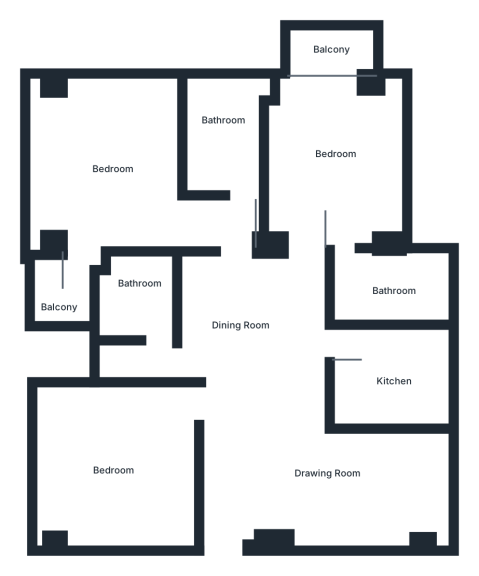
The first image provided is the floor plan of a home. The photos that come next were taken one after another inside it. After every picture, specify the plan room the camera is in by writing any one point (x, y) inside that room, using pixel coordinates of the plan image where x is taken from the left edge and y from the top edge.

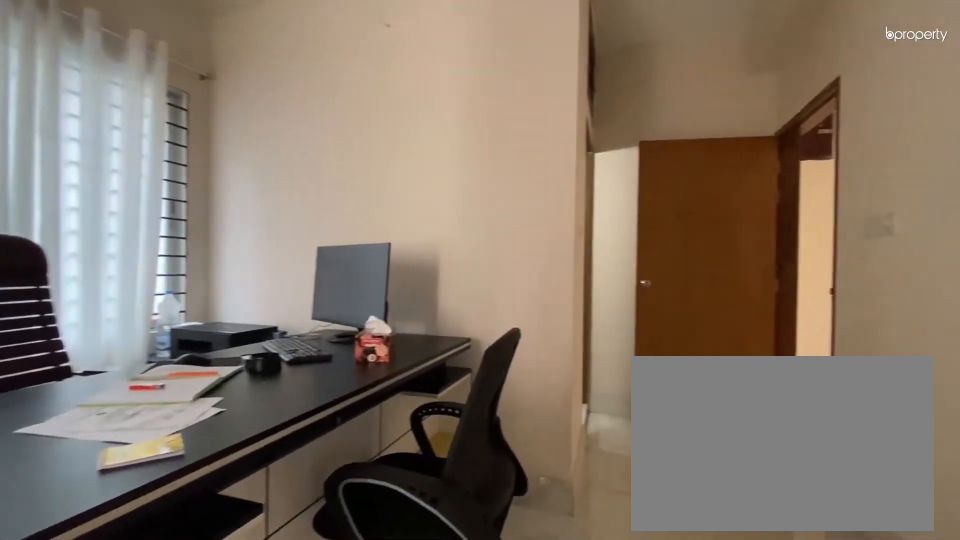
(108, 172)
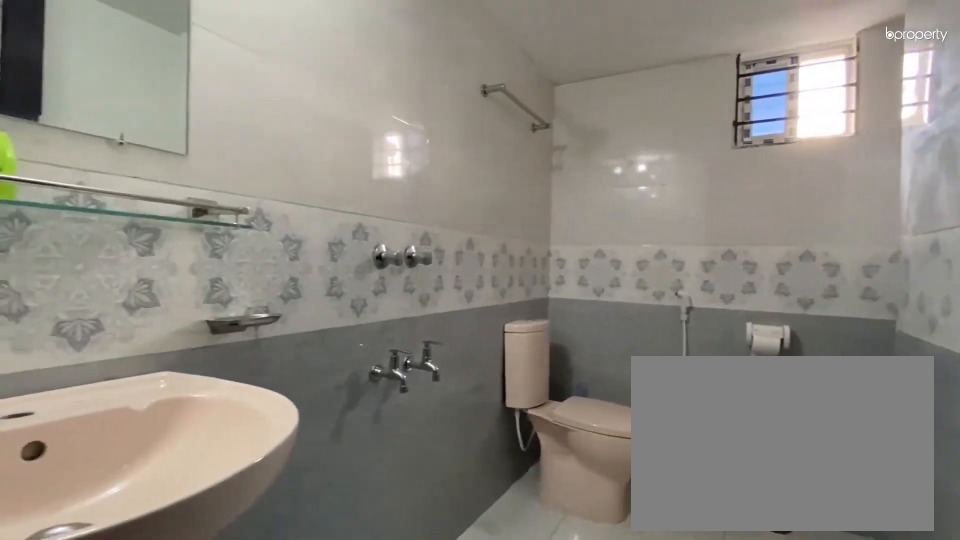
(217, 138)
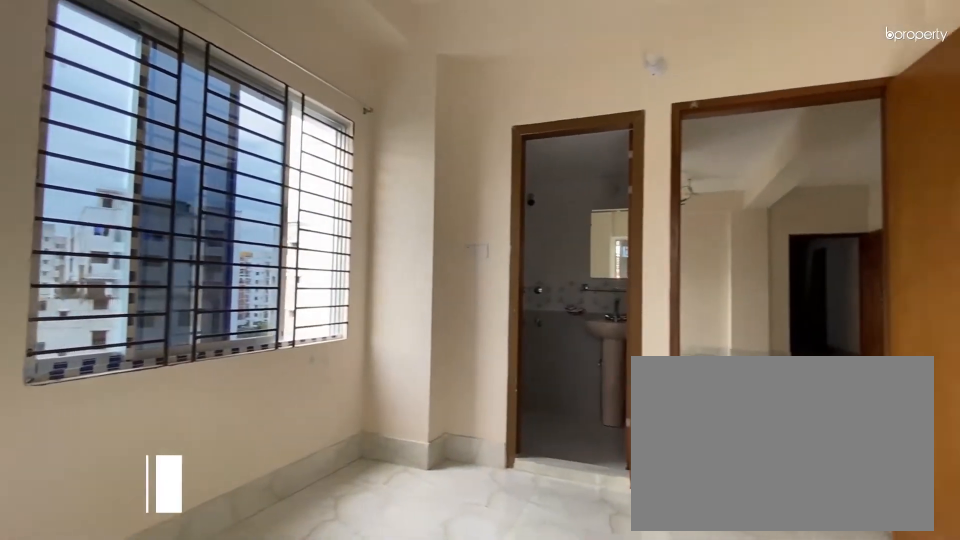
(332, 154)
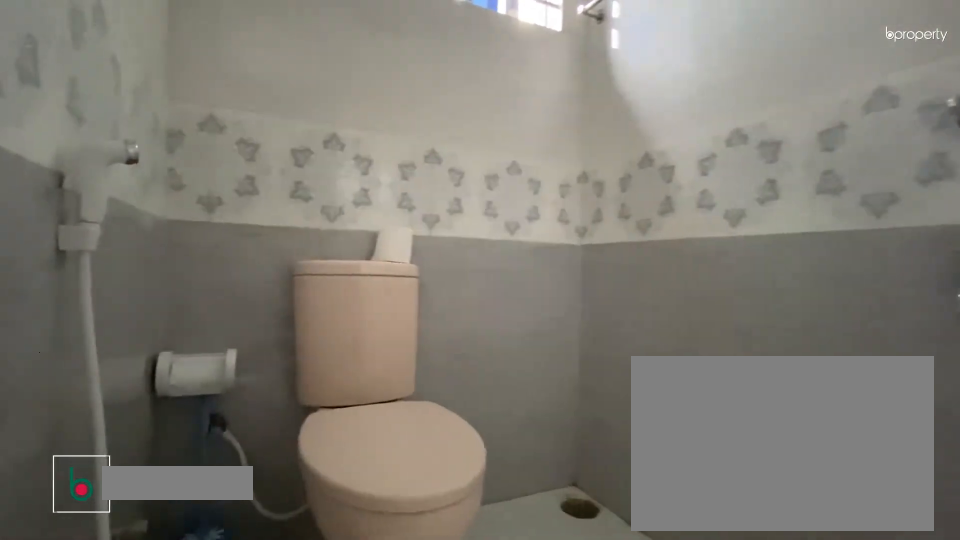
(389, 281)
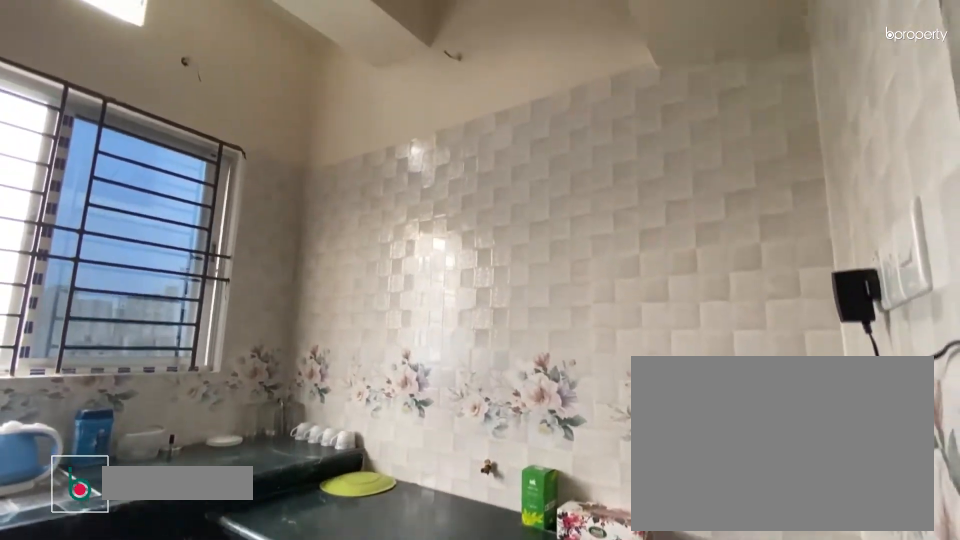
(396, 382)
